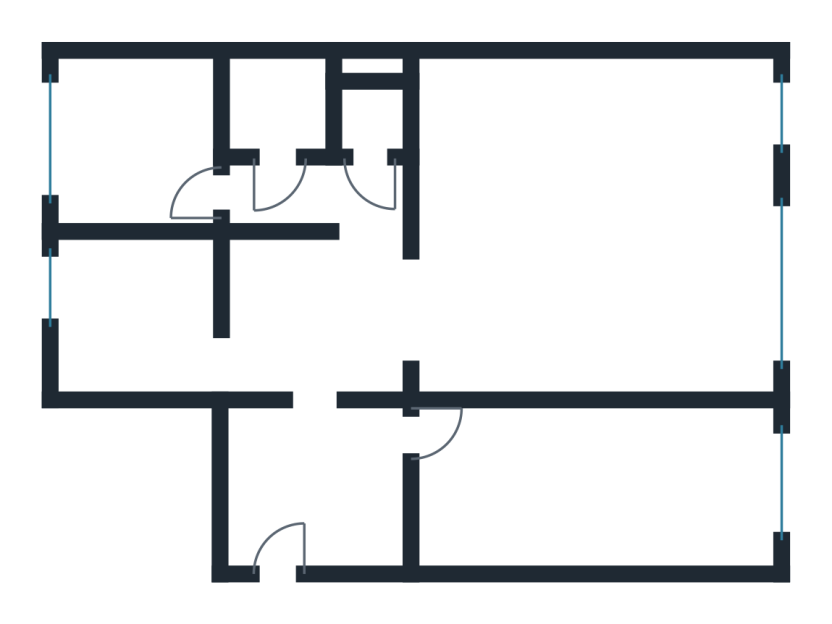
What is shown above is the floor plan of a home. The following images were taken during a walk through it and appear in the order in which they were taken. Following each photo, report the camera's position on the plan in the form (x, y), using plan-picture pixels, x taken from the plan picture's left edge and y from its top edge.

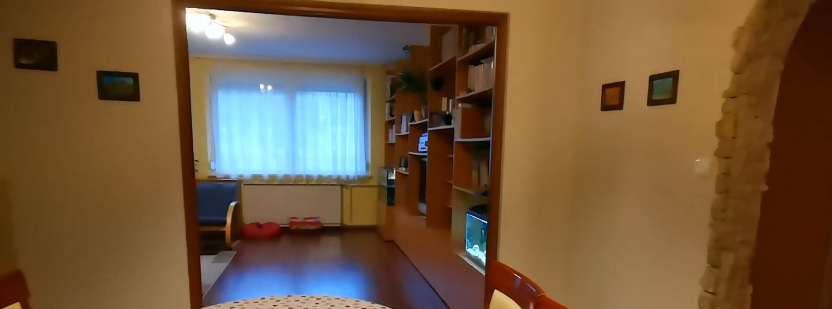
(311, 307)
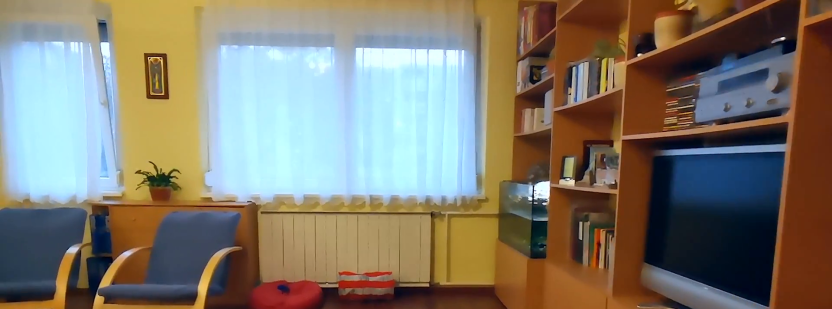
(451, 303)
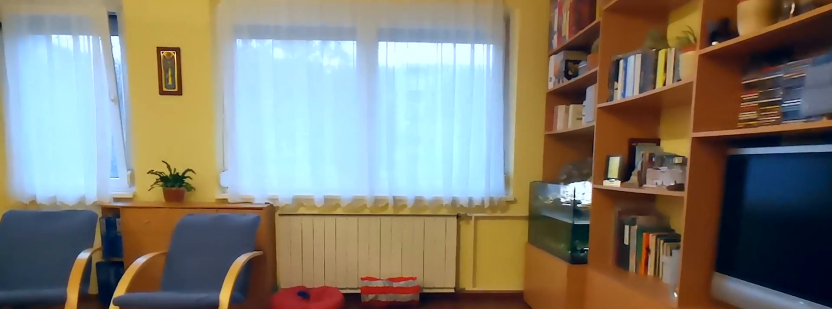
(475, 301)
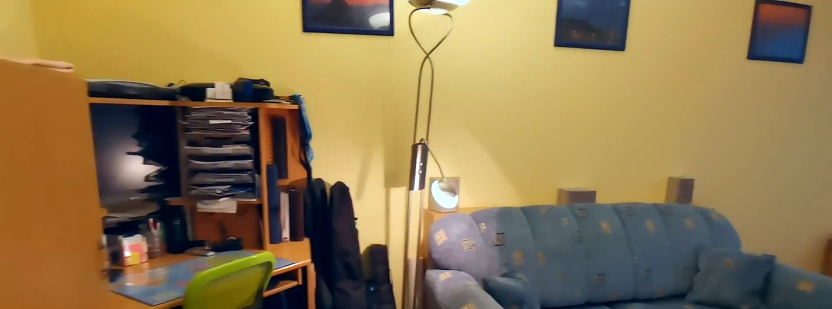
(508, 293)
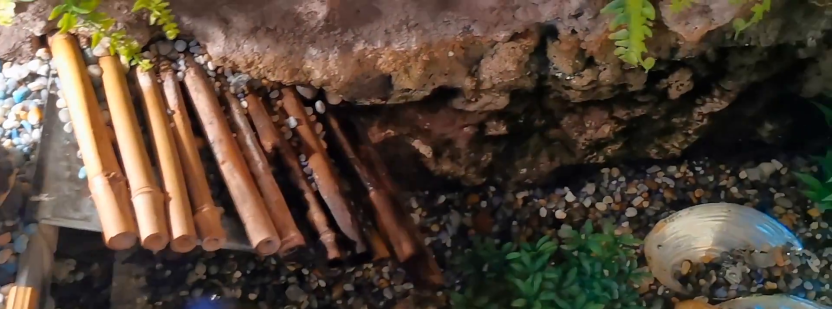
(505, 302)
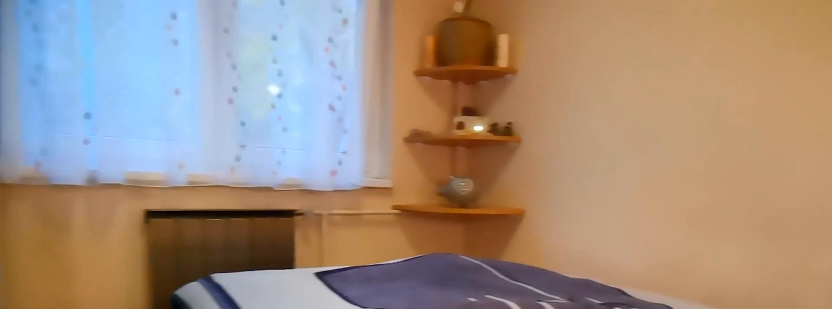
(228, 183)
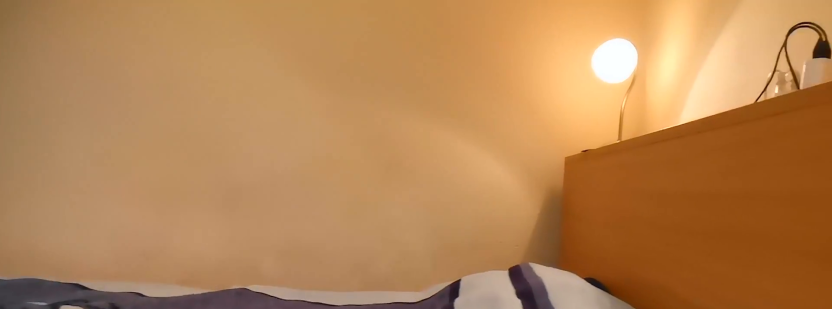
(178, 167)
